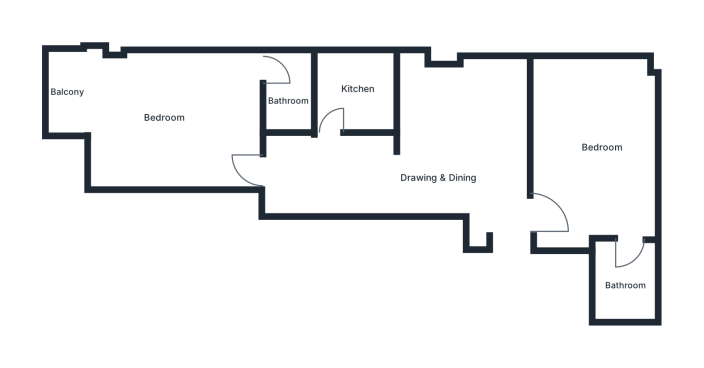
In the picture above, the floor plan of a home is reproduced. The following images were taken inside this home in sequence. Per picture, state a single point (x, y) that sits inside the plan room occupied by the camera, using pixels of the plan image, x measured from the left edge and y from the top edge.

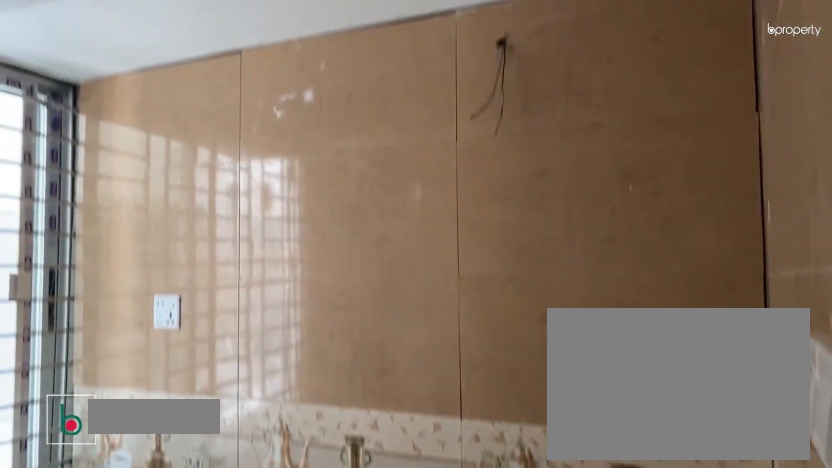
(357, 91)
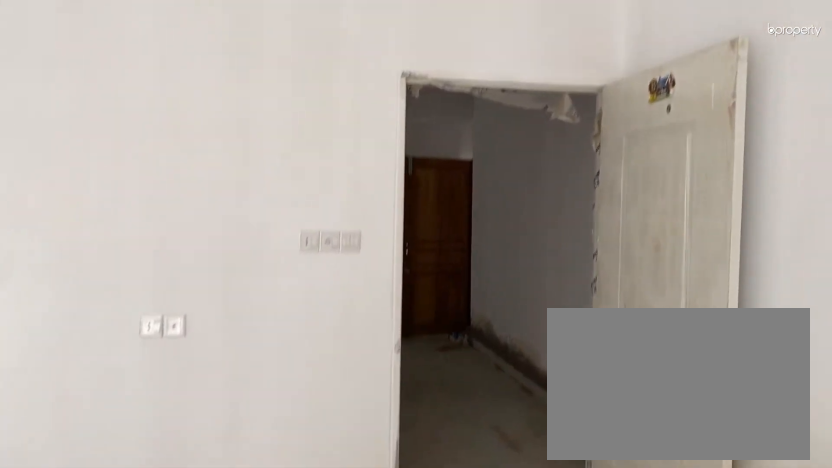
(169, 122)
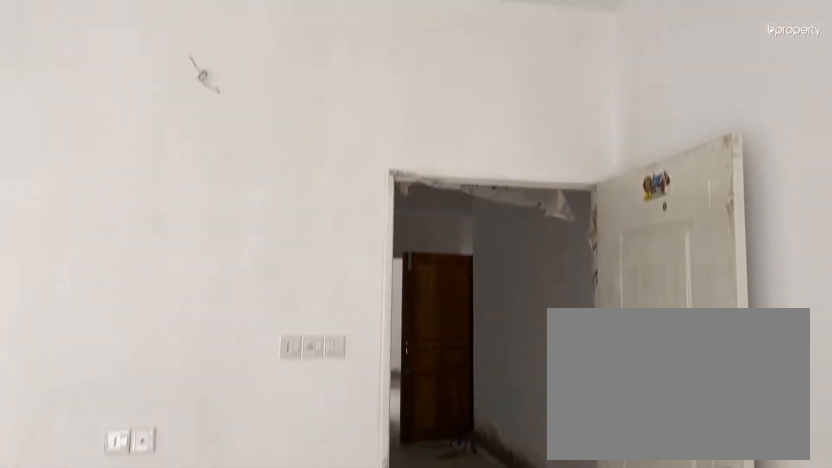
(169, 122)
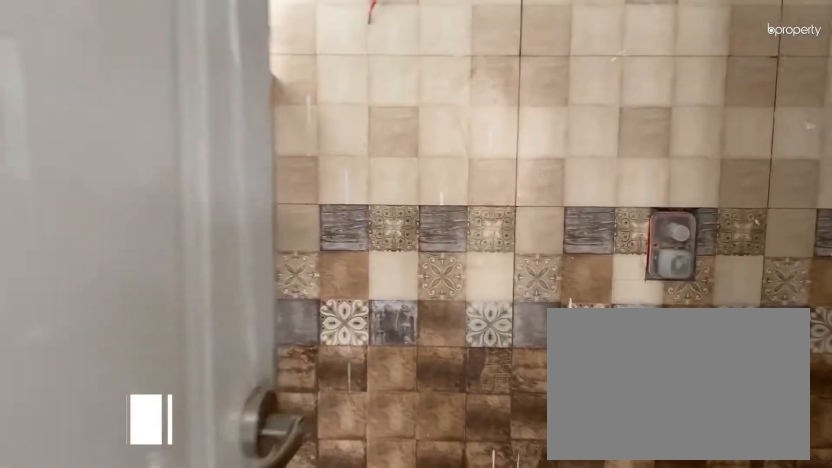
(287, 100)
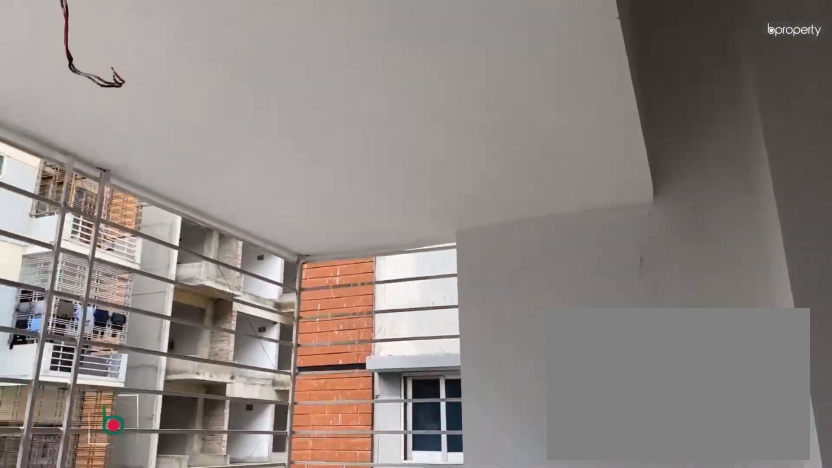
(71, 90)
